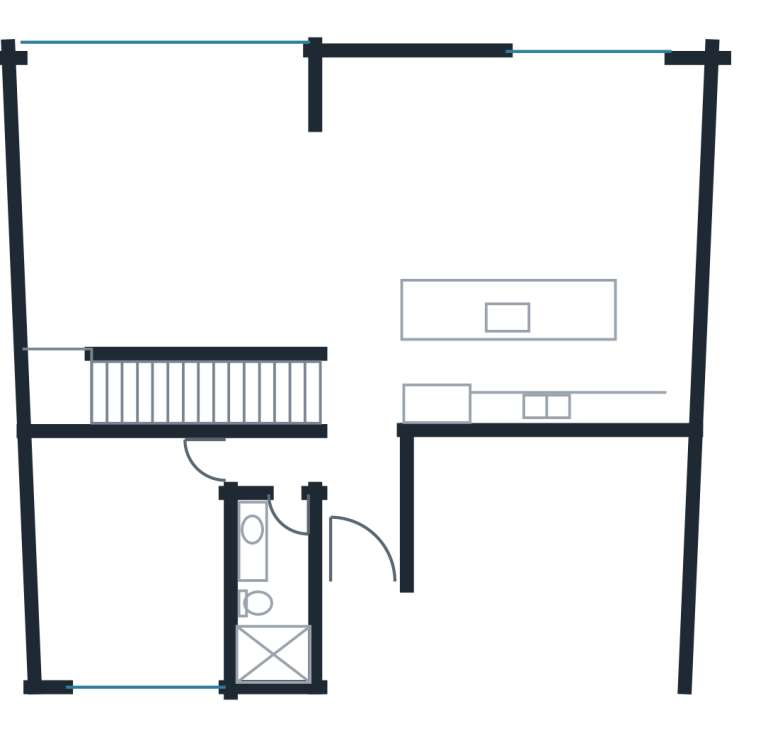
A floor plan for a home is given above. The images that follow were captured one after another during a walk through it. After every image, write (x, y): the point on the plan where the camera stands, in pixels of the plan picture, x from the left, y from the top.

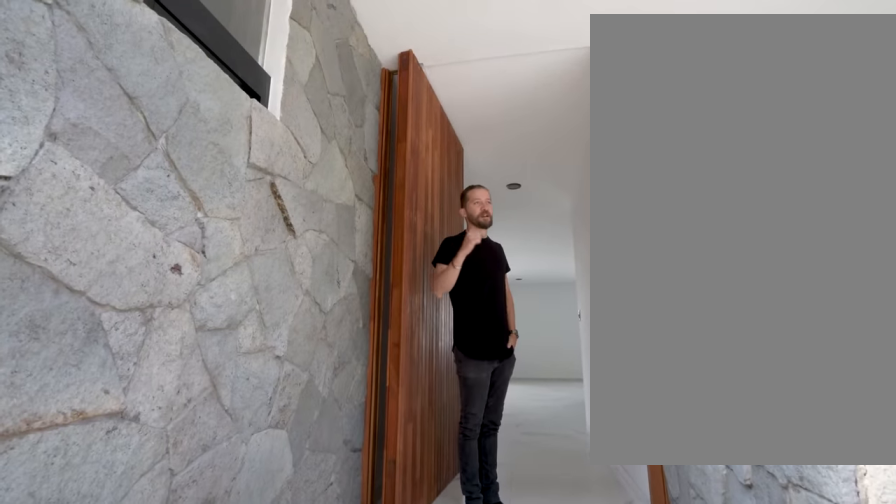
(375, 623)
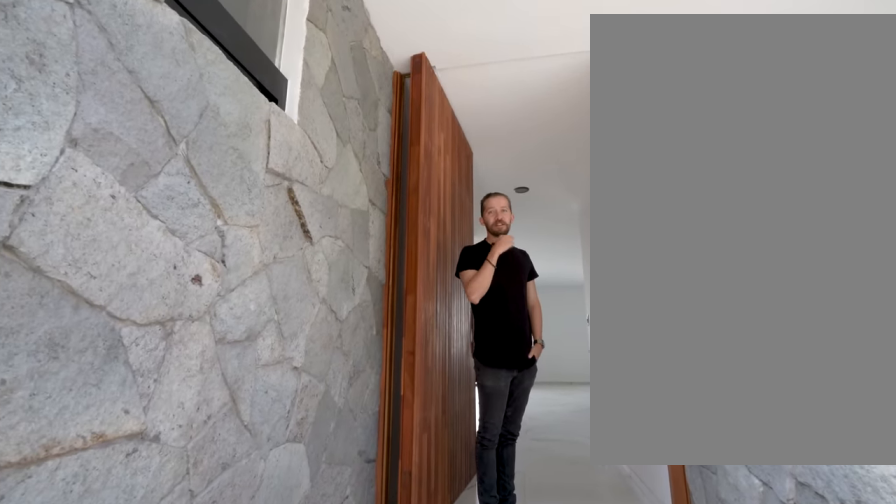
(369, 624)
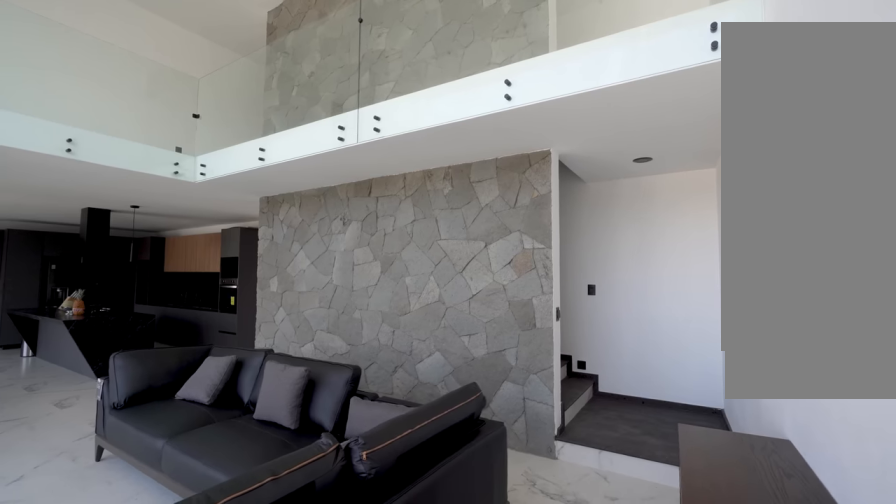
(75, 138)
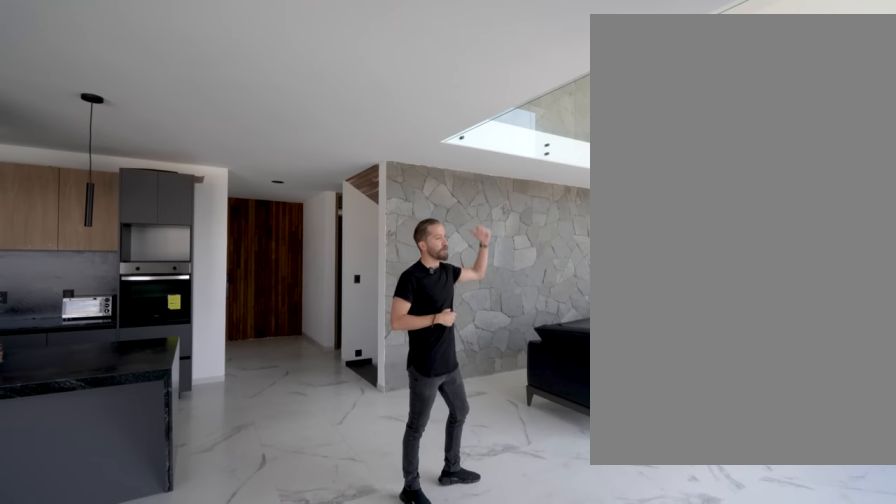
(382, 98)
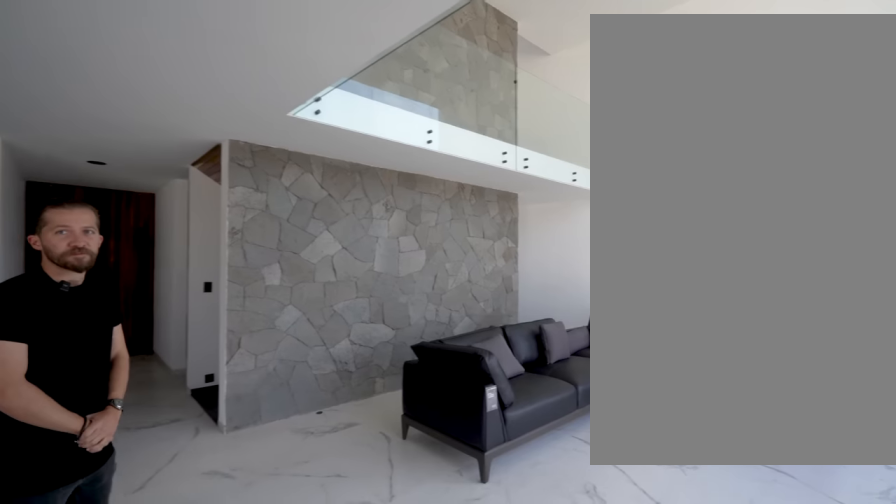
(376, 113)
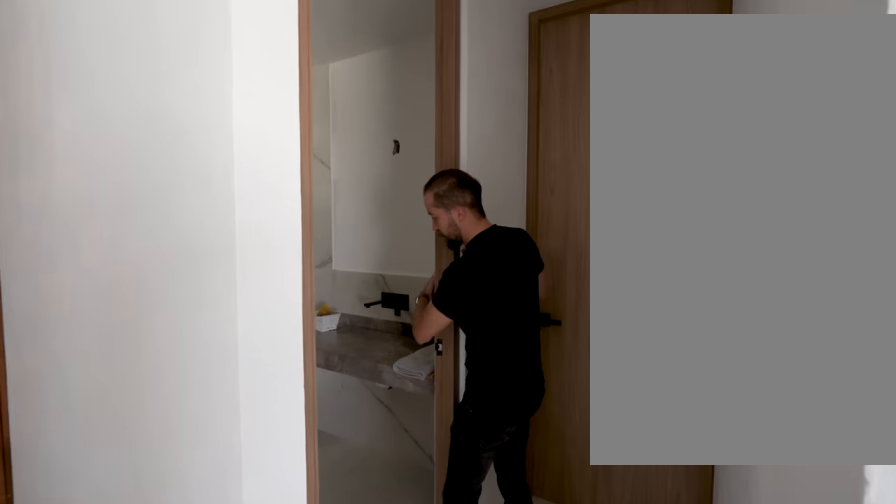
(343, 389)
